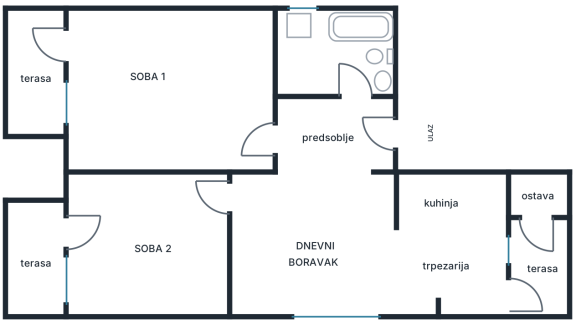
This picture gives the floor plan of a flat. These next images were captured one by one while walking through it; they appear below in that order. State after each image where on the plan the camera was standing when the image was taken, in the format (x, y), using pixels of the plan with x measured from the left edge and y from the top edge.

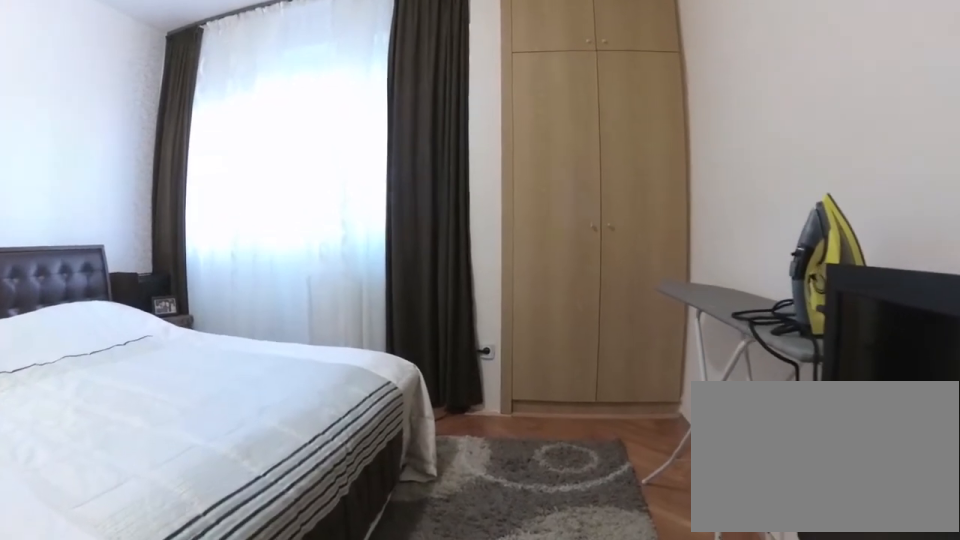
(196, 211)
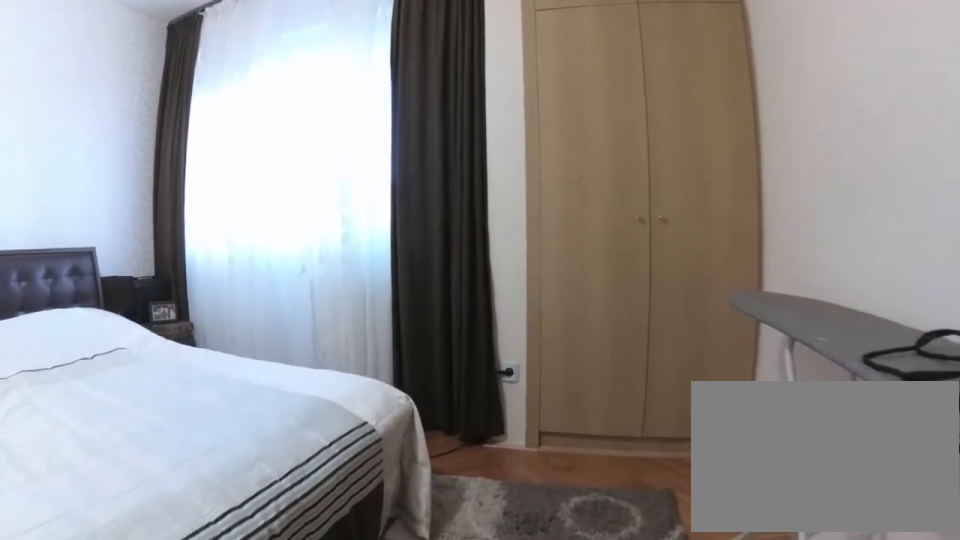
(176, 211)
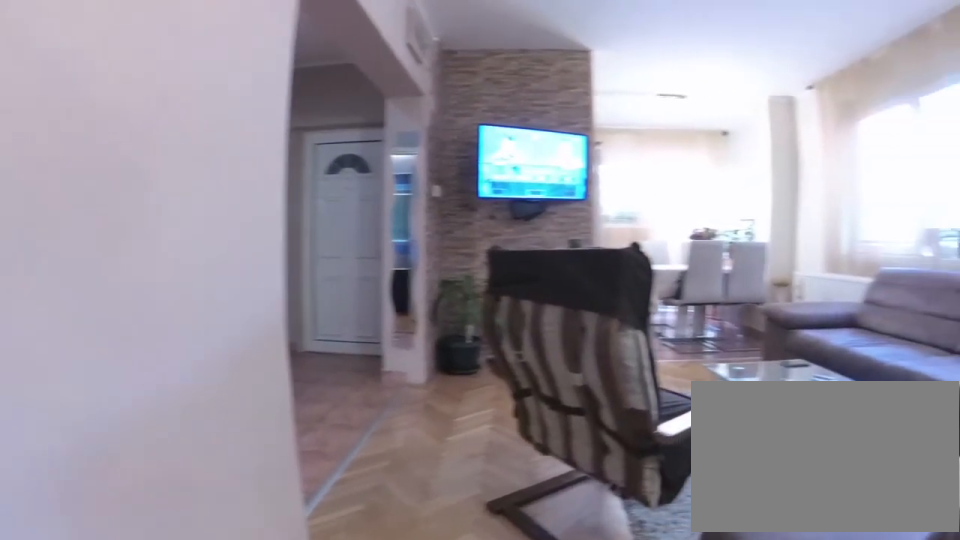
(210, 204)
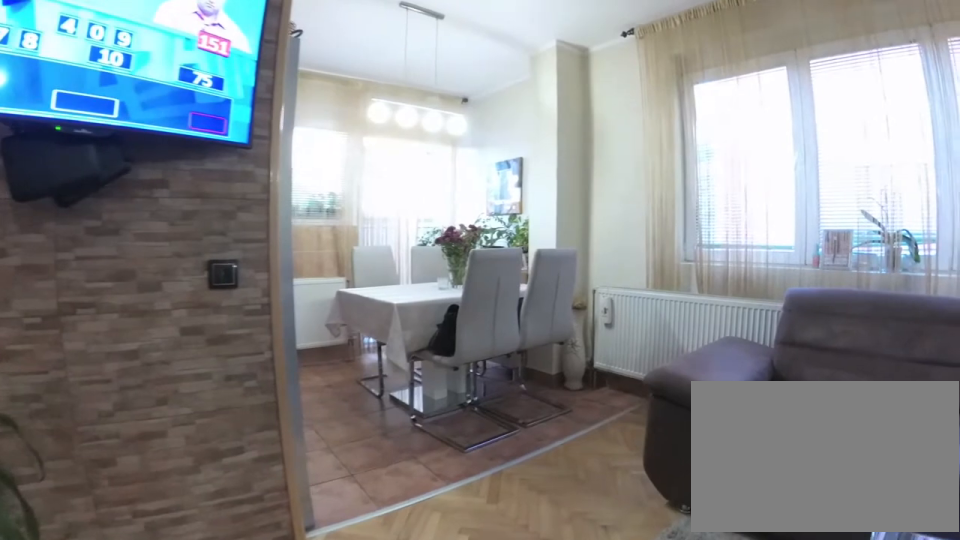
(293, 227)
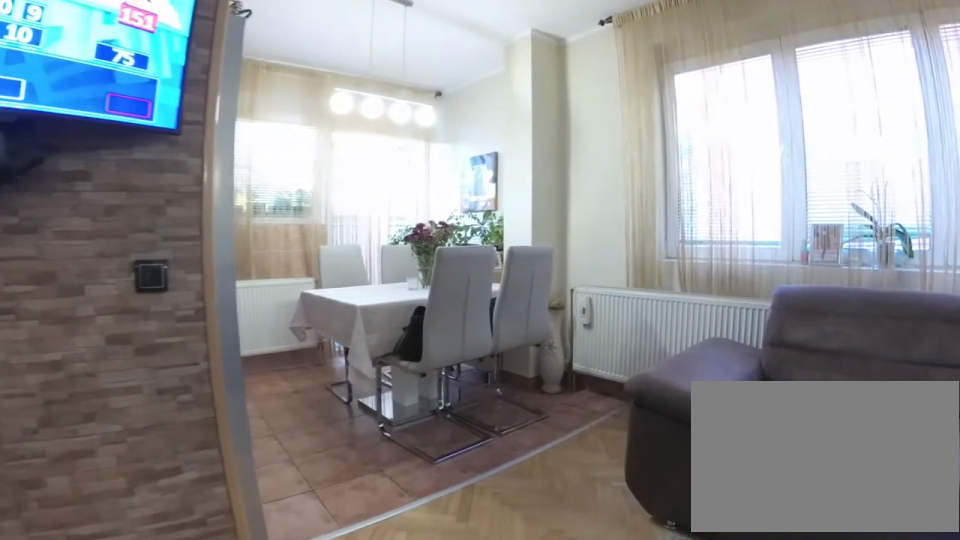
(299, 229)
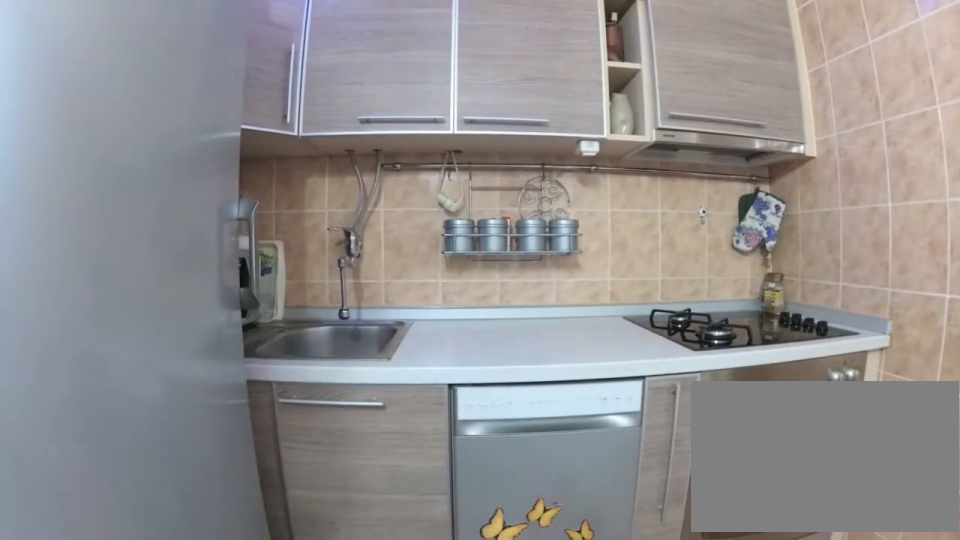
(447, 269)
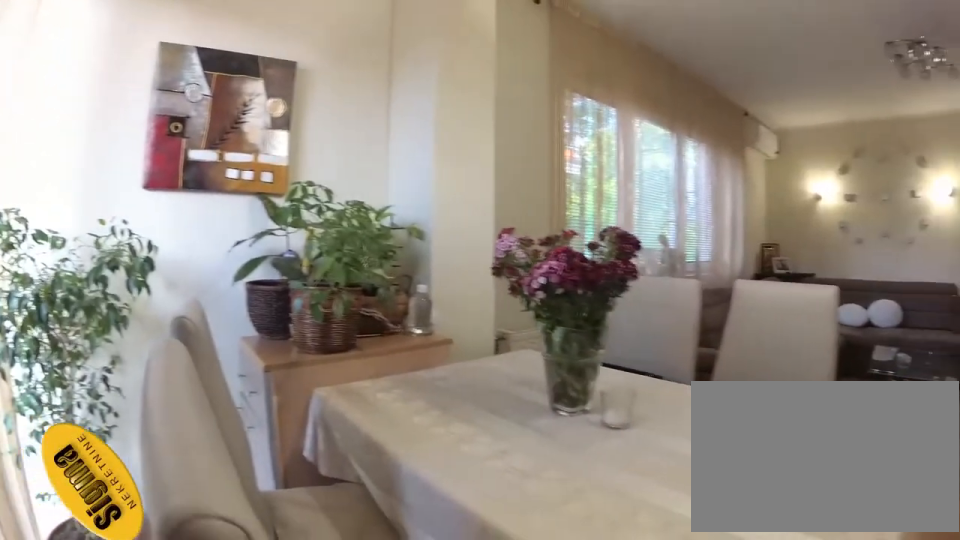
(481, 250)
